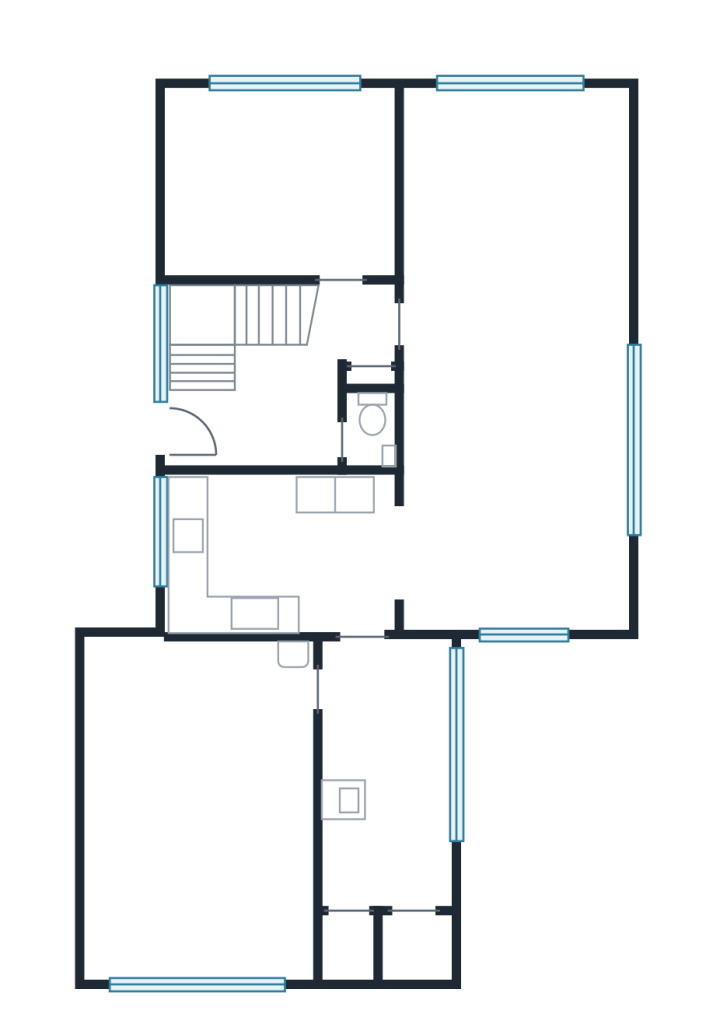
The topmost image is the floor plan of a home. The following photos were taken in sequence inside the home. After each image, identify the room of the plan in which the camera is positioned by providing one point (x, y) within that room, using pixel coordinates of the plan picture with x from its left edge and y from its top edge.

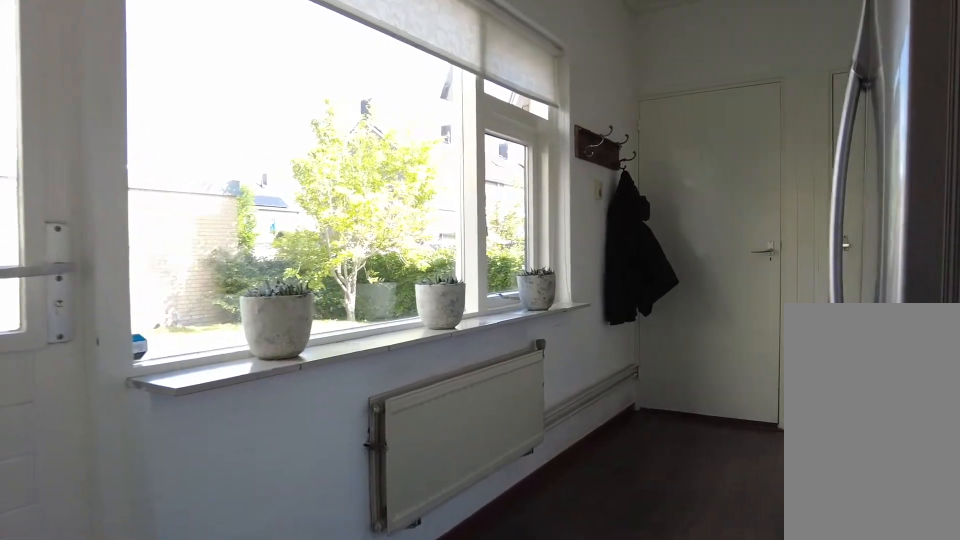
(387, 775)
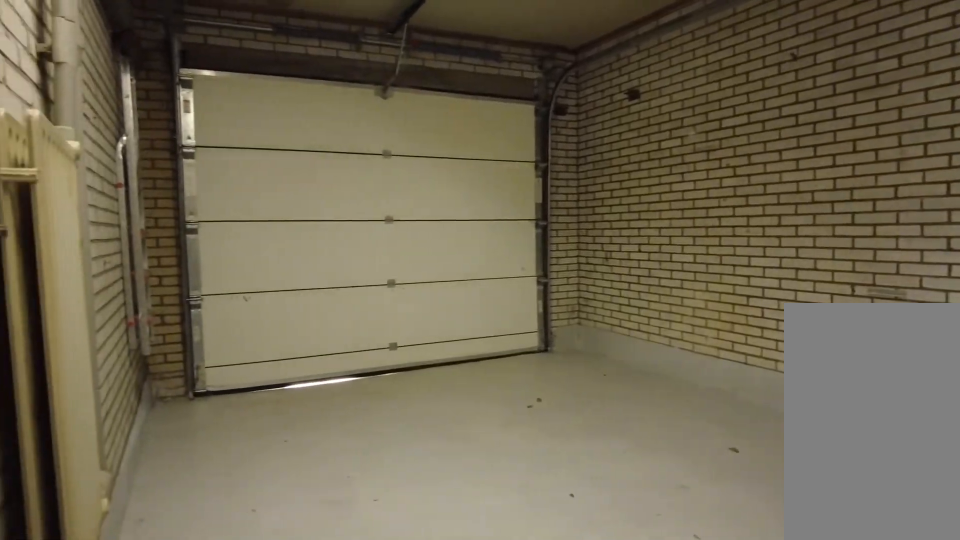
(199, 811)
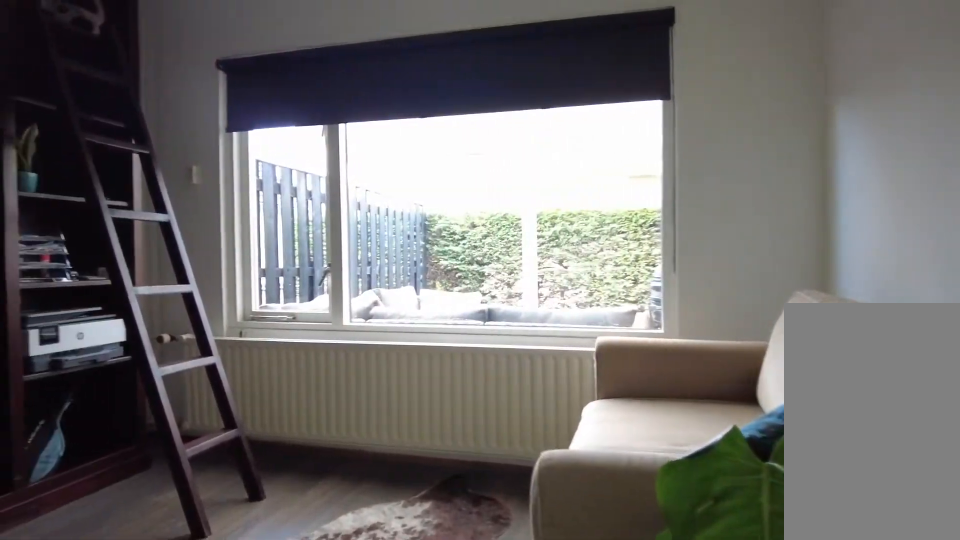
(283, 185)
